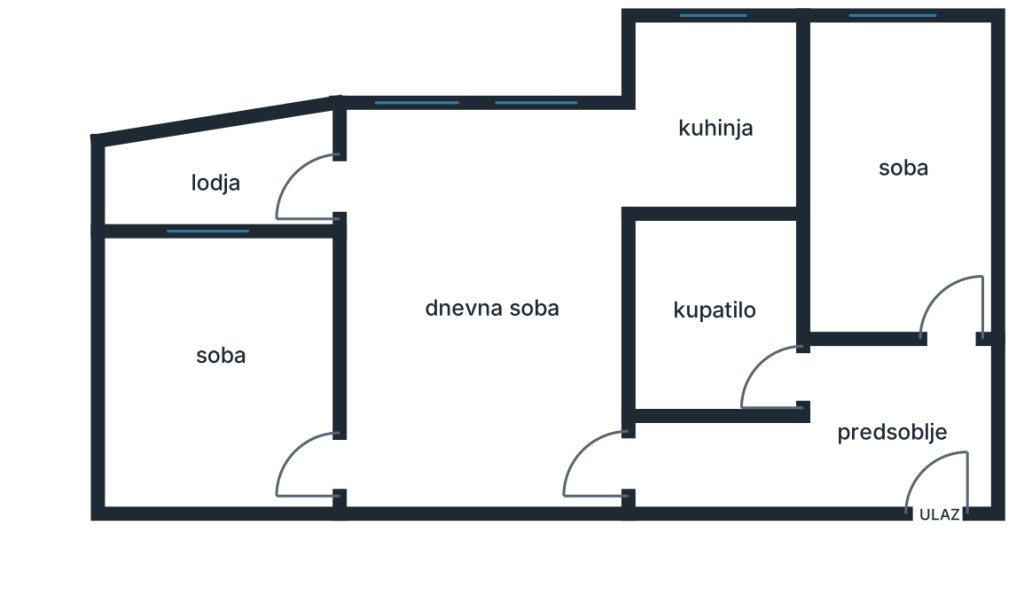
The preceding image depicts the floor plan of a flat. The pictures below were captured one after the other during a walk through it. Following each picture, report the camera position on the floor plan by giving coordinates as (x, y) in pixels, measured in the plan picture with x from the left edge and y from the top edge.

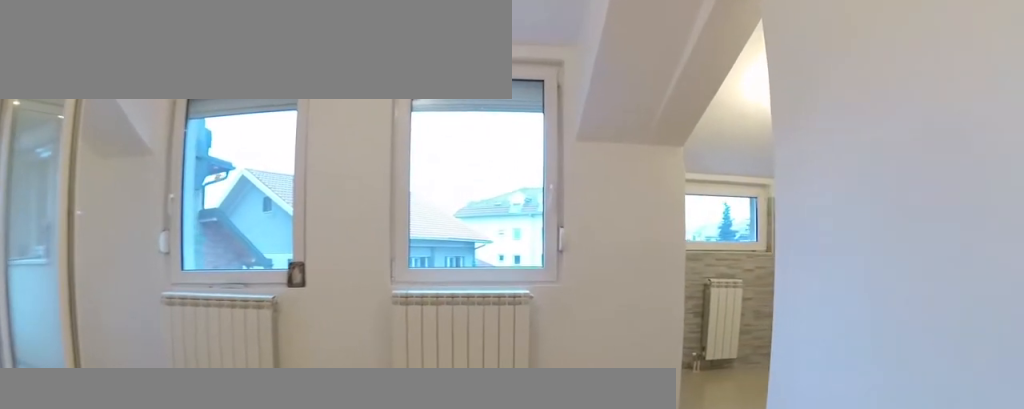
(586, 337)
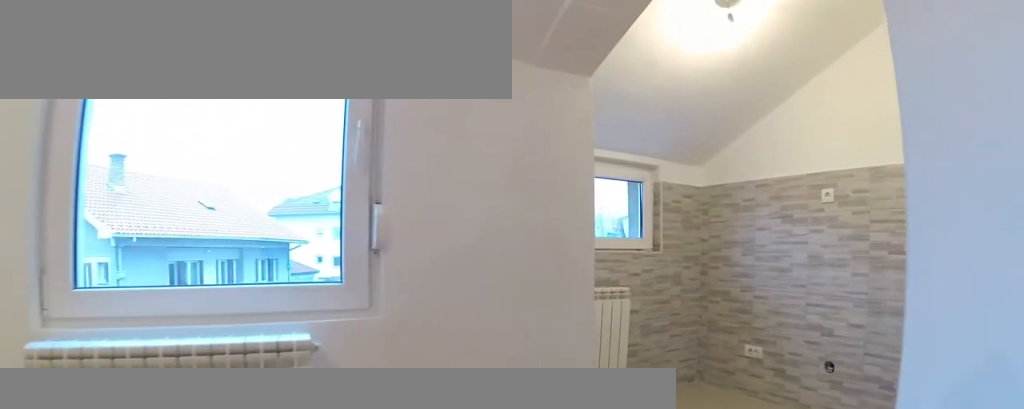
(586, 261)
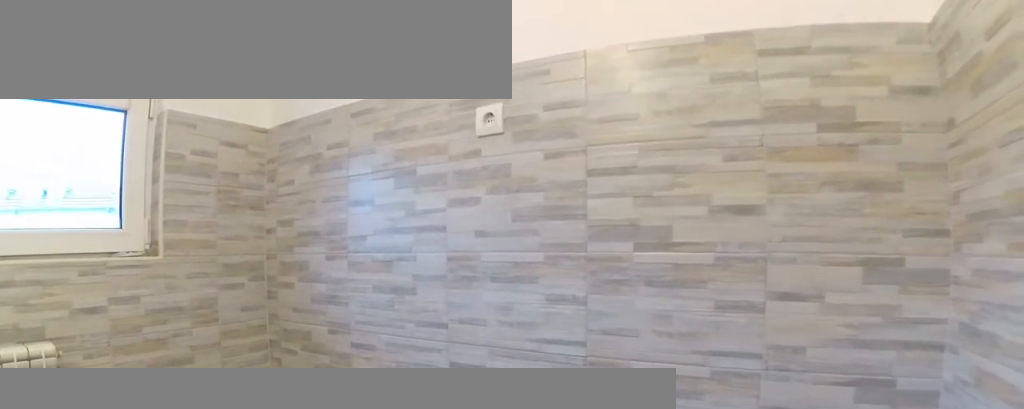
(683, 199)
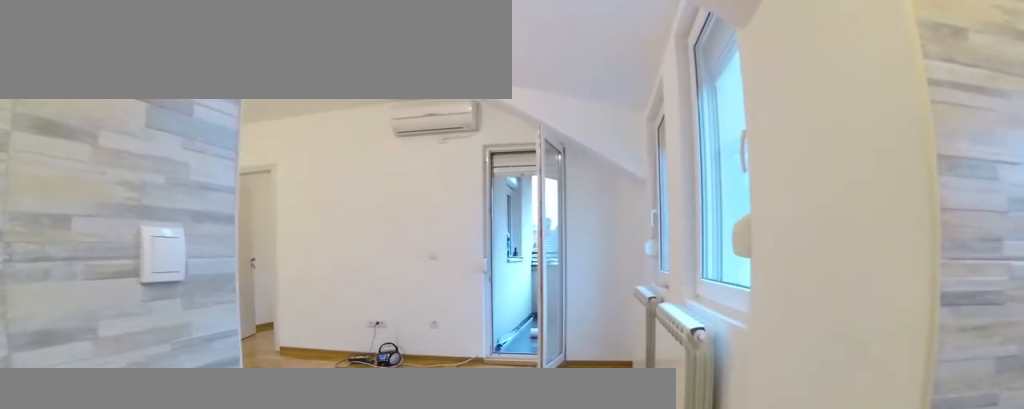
(713, 155)
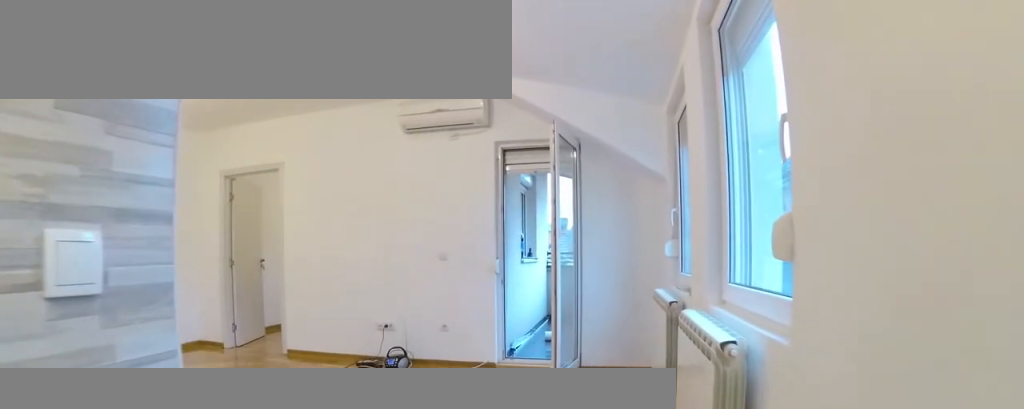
(701, 154)
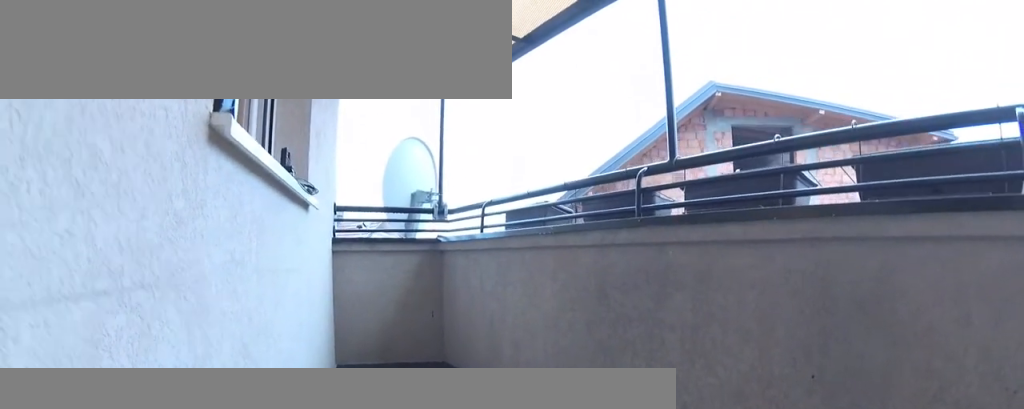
(345, 171)
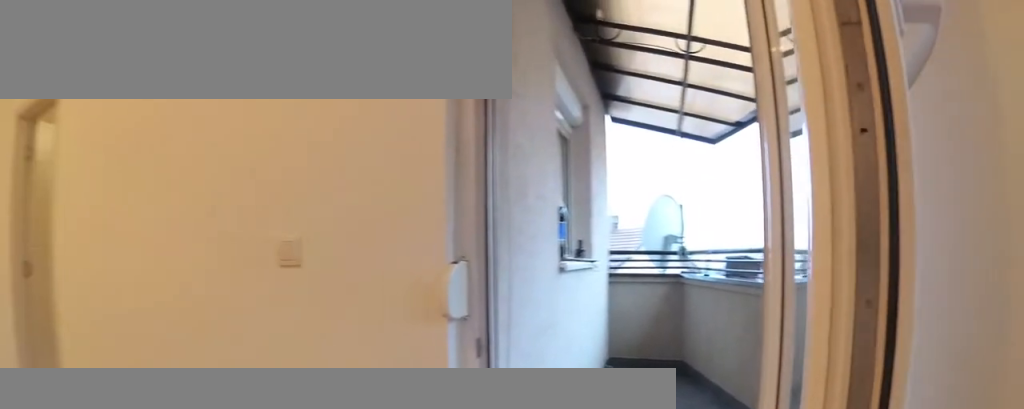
(402, 161)
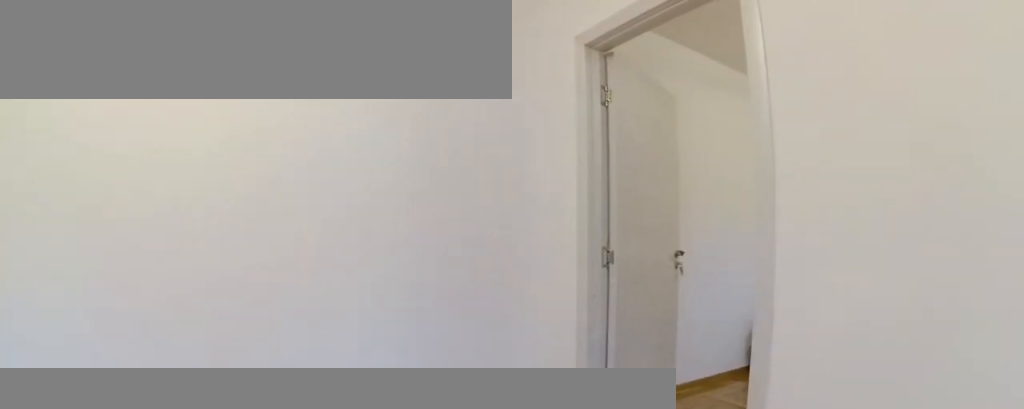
(393, 324)
